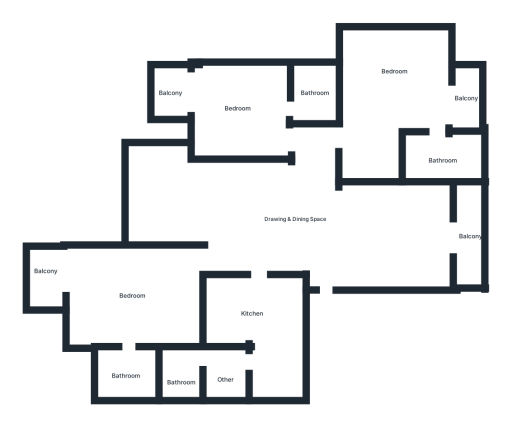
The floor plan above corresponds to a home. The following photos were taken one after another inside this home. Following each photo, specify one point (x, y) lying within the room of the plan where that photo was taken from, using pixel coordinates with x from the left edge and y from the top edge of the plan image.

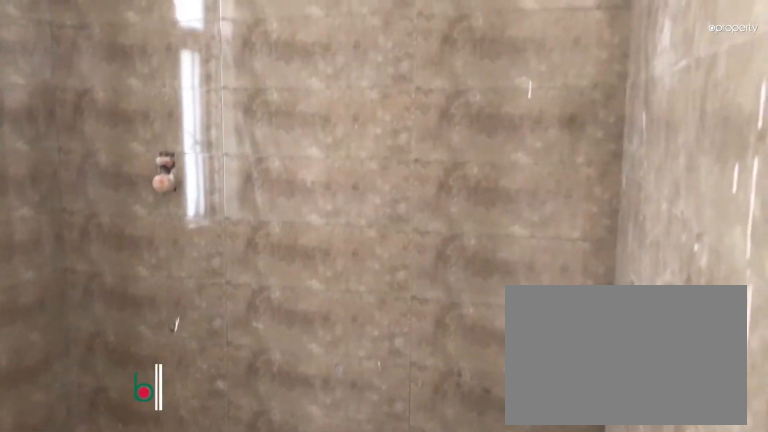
(129, 368)
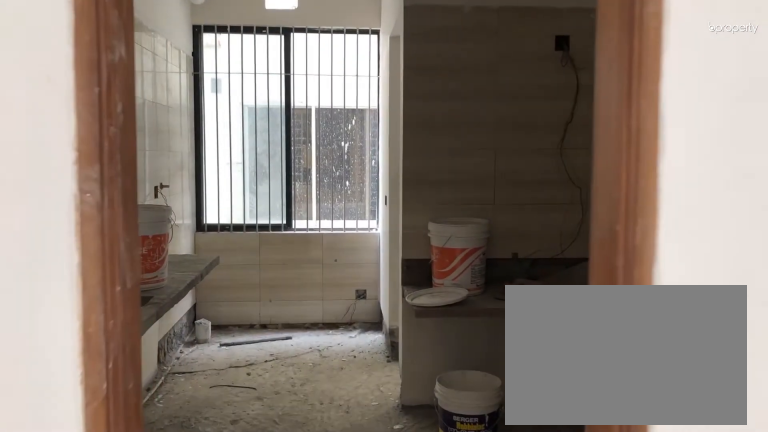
(258, 275)
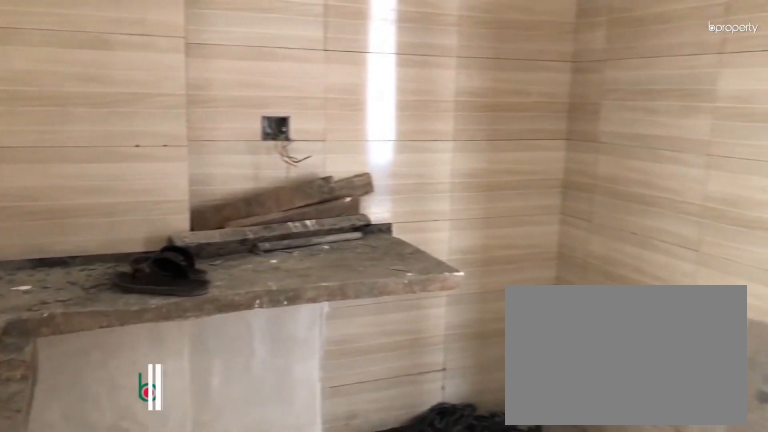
(258, 320)
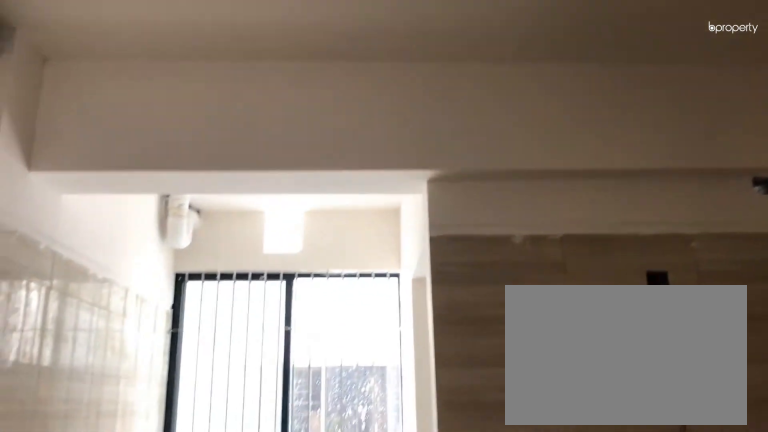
(258, 320)
